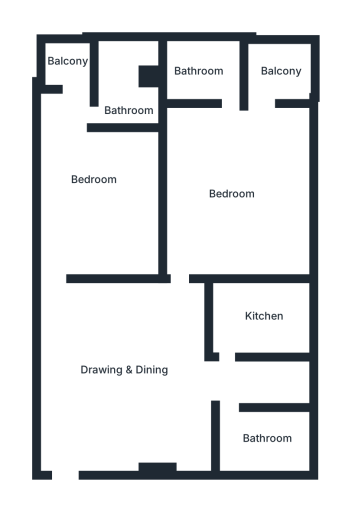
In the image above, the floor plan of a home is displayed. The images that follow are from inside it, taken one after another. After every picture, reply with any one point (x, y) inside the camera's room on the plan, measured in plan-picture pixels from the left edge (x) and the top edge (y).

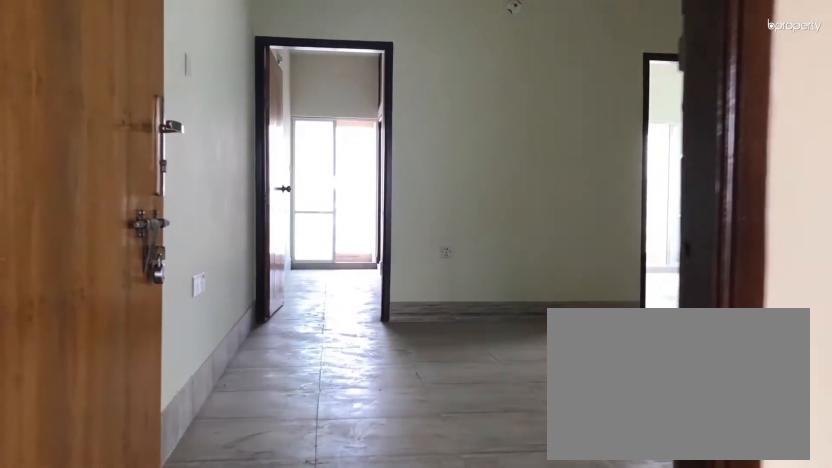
(77, 445)
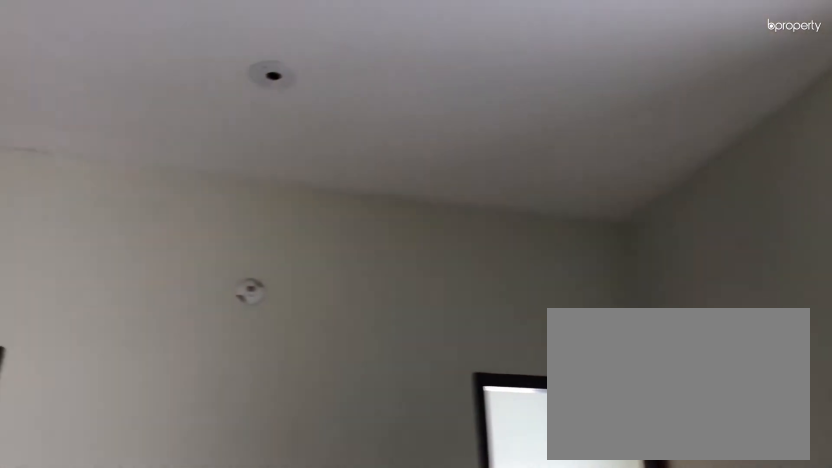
(123, 358)
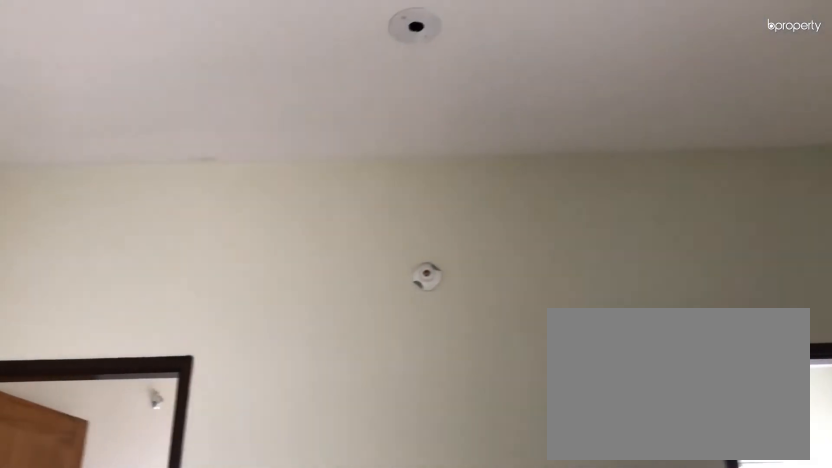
(123, 358)
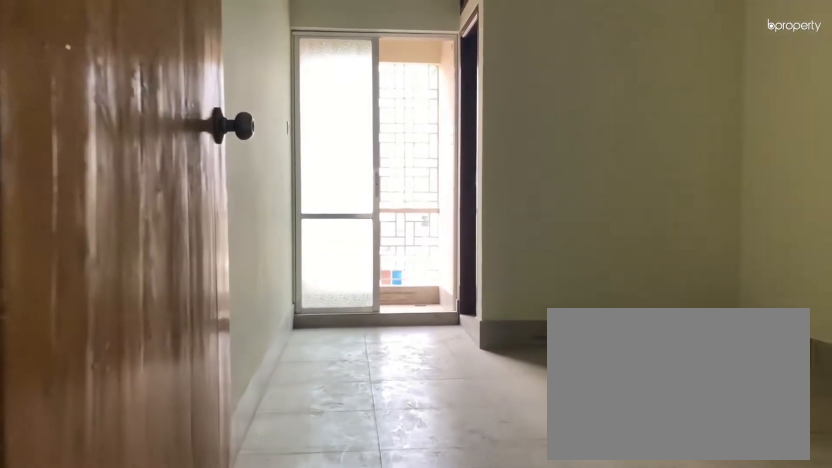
(64, 290)
